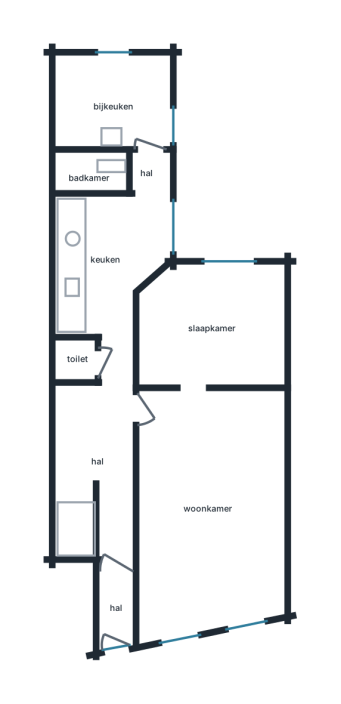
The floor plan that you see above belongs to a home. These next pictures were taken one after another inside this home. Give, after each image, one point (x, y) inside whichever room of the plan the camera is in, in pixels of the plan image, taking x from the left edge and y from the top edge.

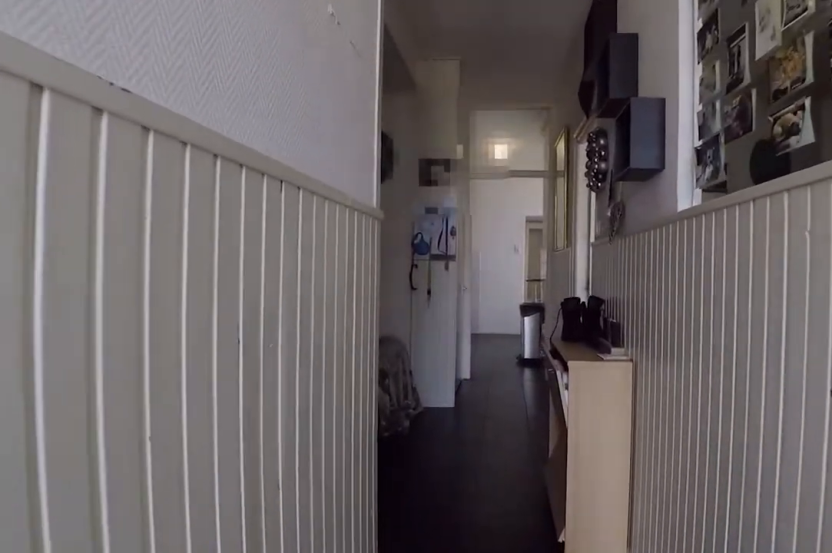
(105, 476)
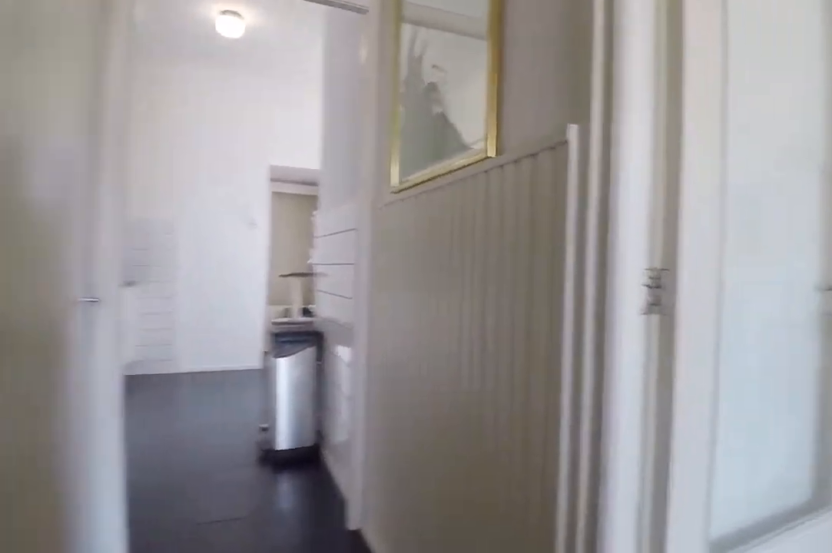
(105, 476)
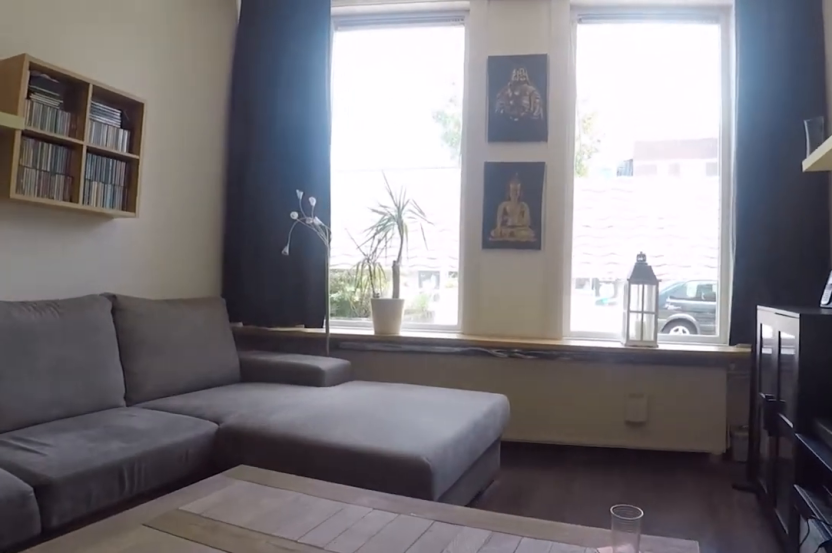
(281, 502)
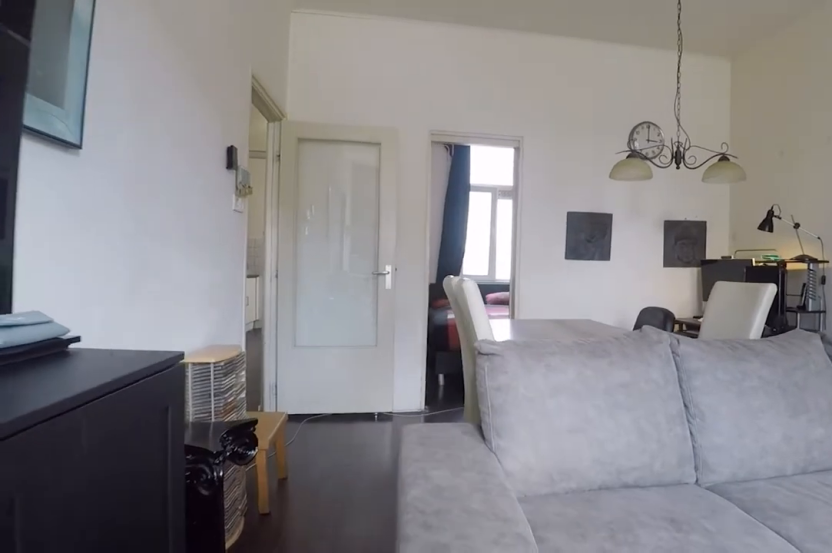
(281, 502)
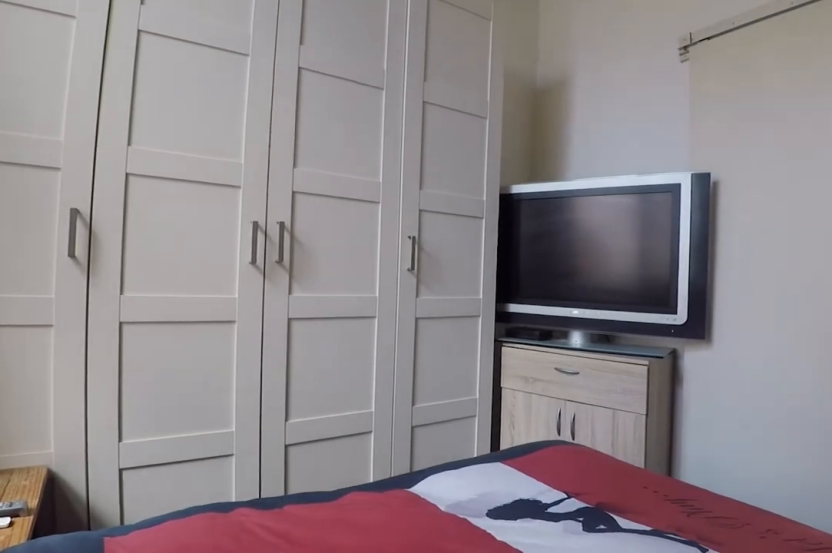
(213, 327)
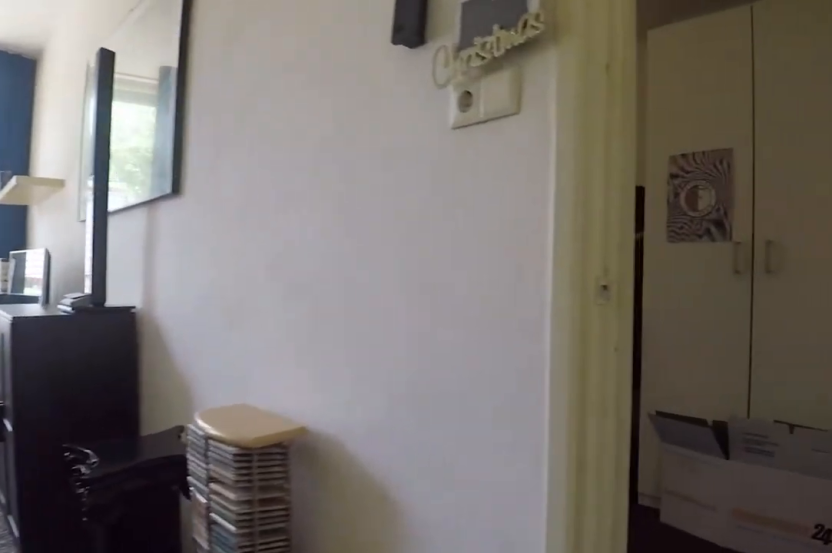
(282, 509)
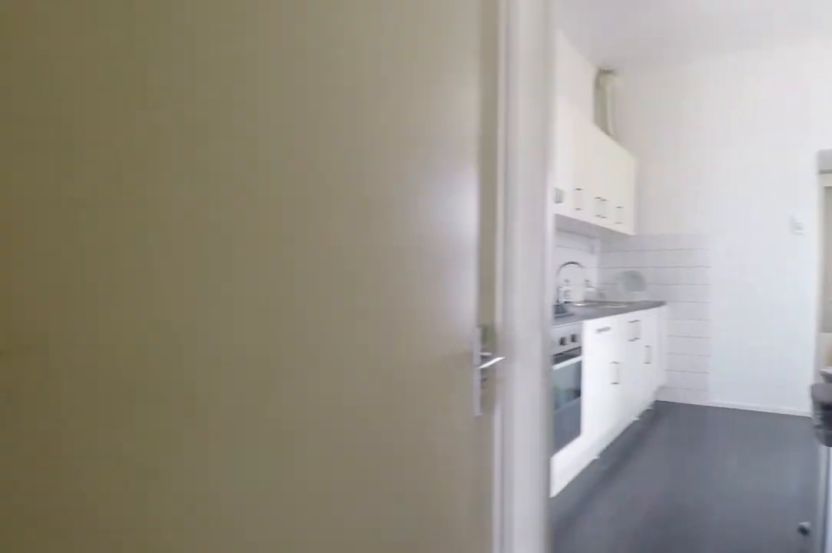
(105, 476)
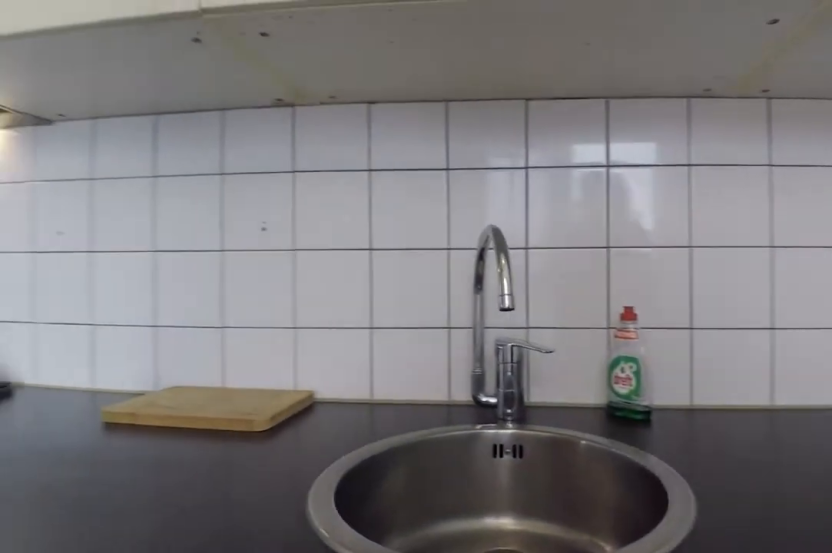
(107, 258)
